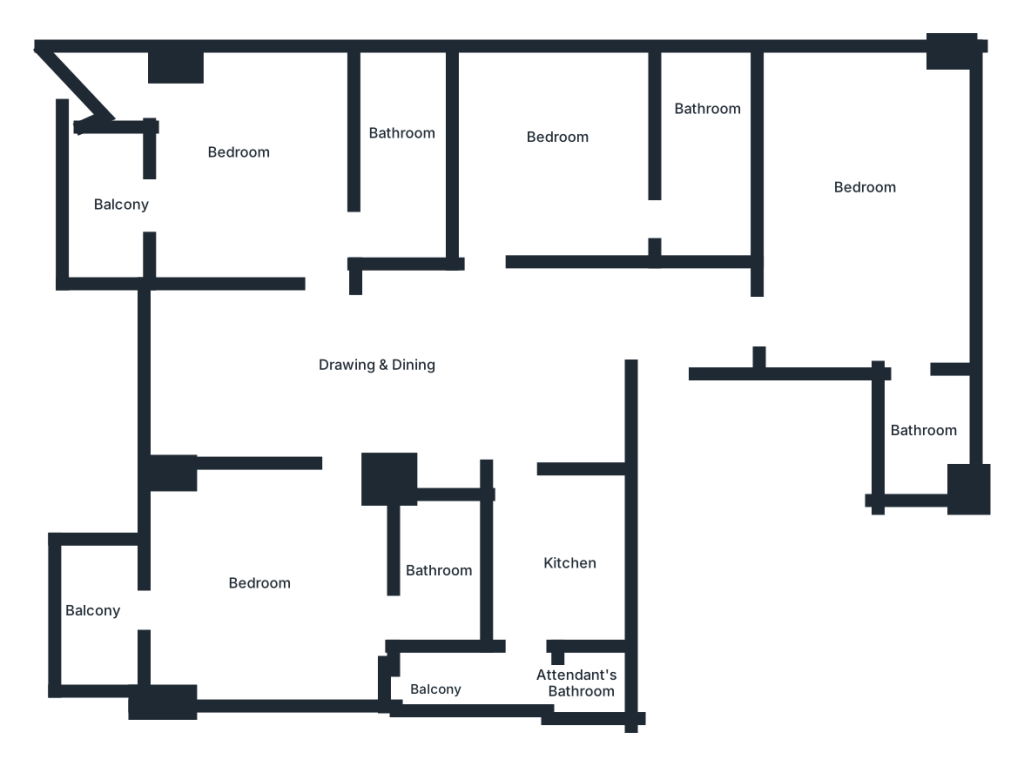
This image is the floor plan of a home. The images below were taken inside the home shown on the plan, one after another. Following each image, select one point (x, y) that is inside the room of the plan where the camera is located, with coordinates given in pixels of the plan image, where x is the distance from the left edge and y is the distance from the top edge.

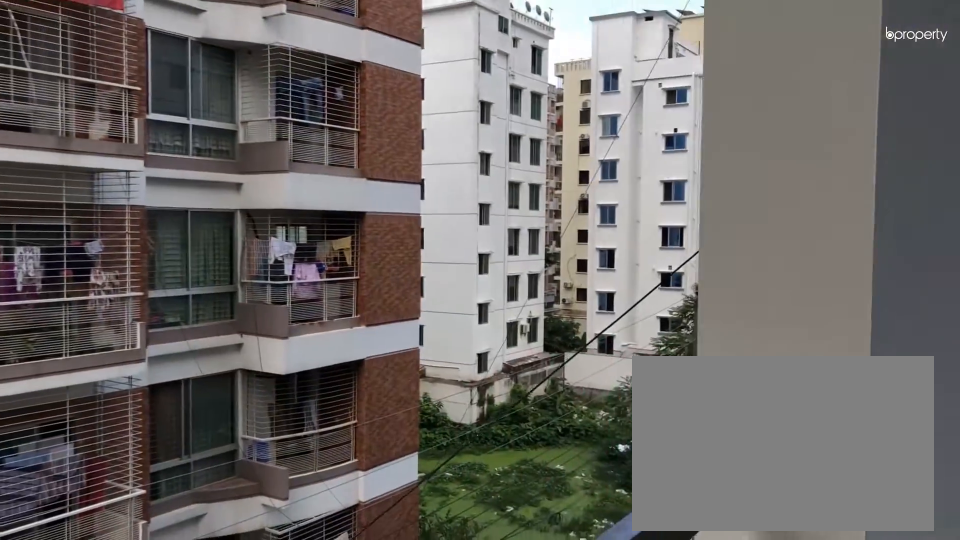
(115, 206)
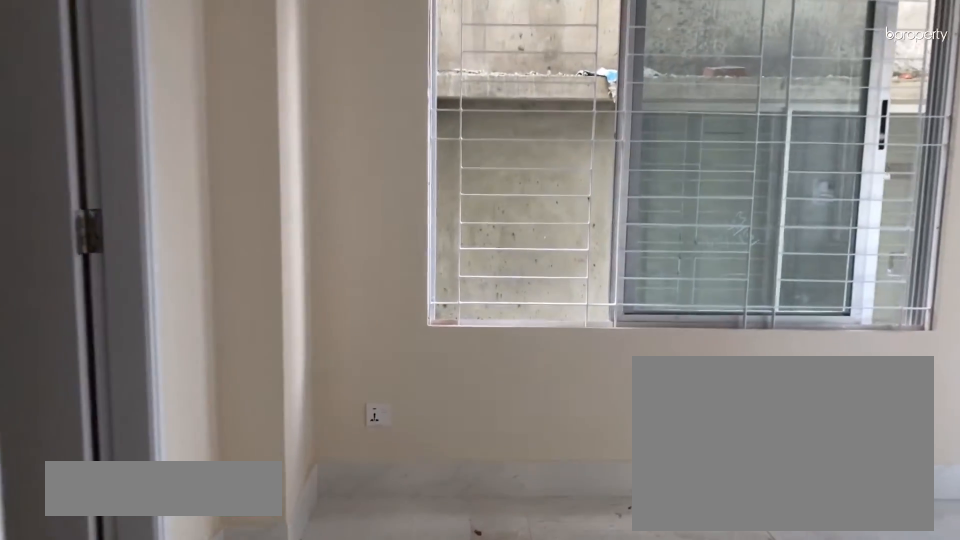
(285, 593)
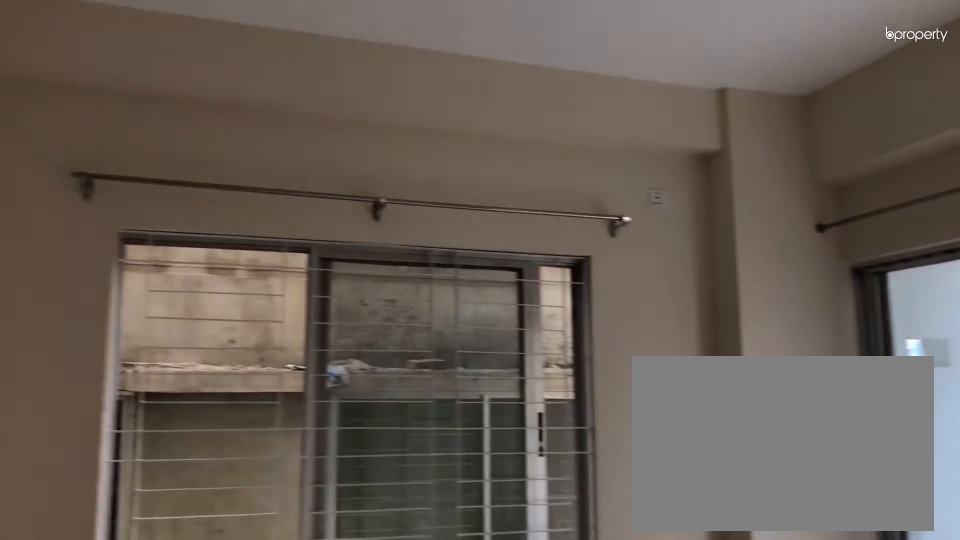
(285, 593)
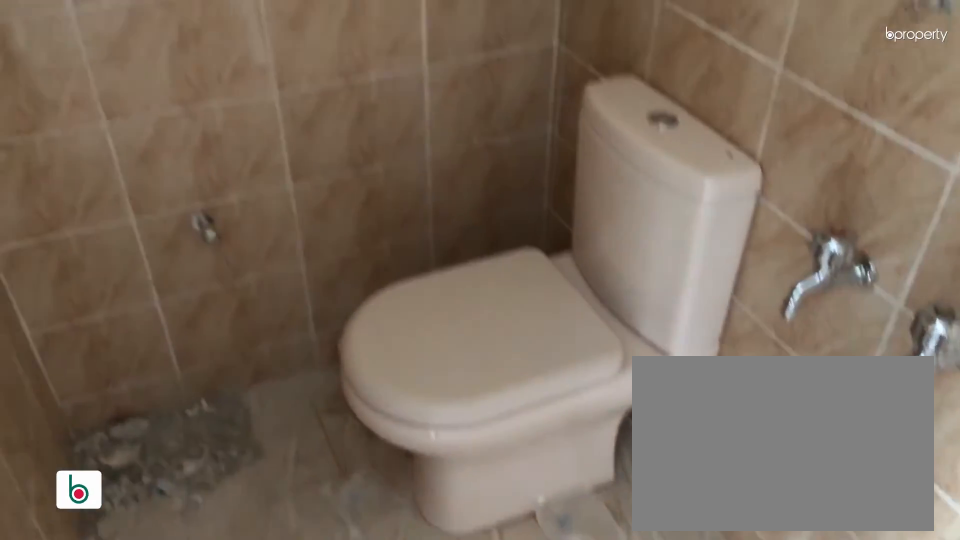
(442, 570)
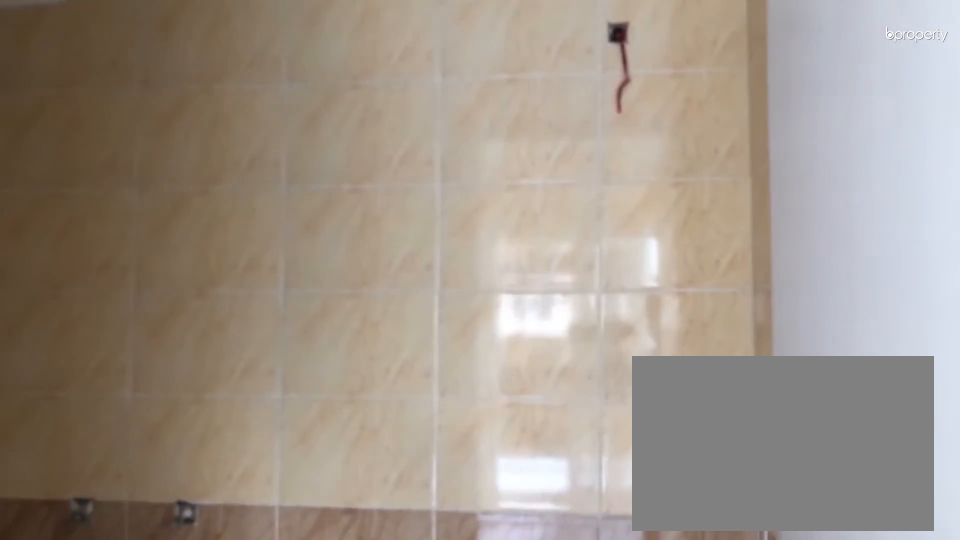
(442, 570)
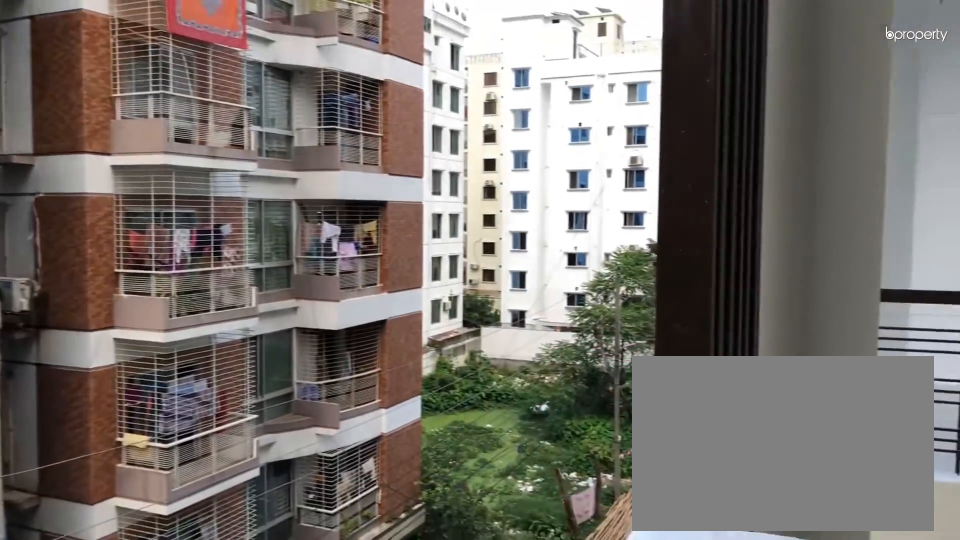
(89, 614)
